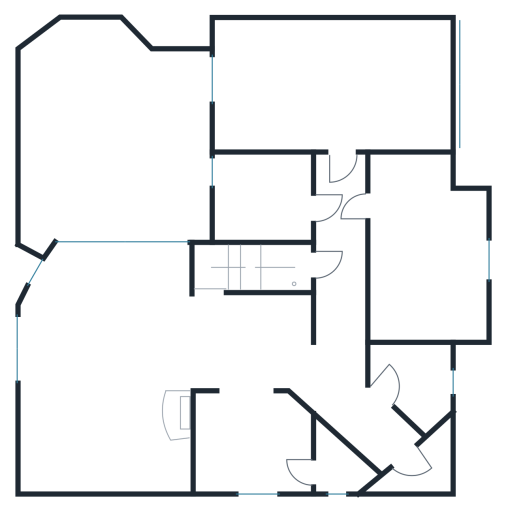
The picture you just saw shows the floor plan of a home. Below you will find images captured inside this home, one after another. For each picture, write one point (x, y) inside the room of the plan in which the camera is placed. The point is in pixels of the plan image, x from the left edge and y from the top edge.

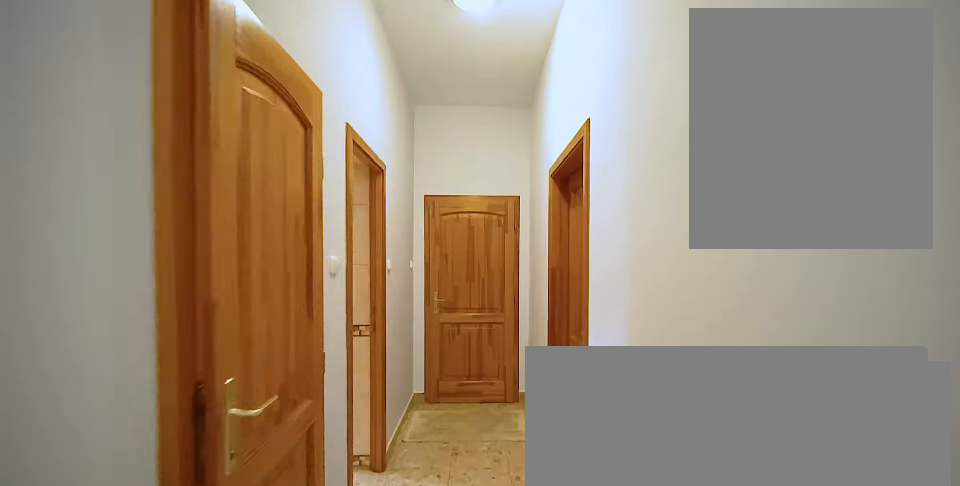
(341, 265)
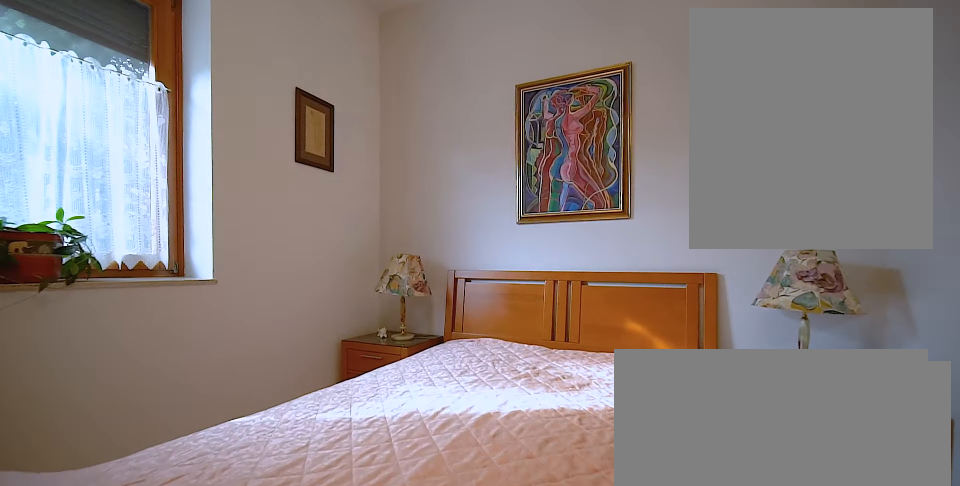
(429, 254)
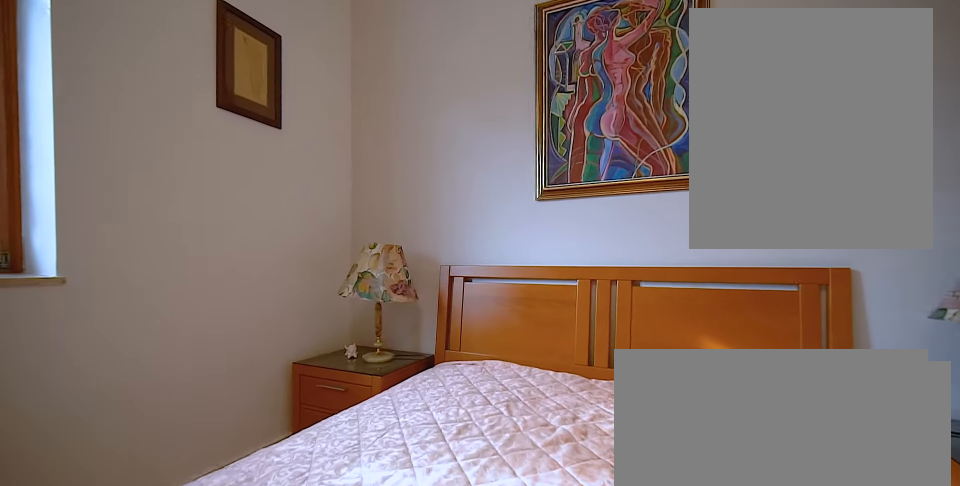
(429, 254)
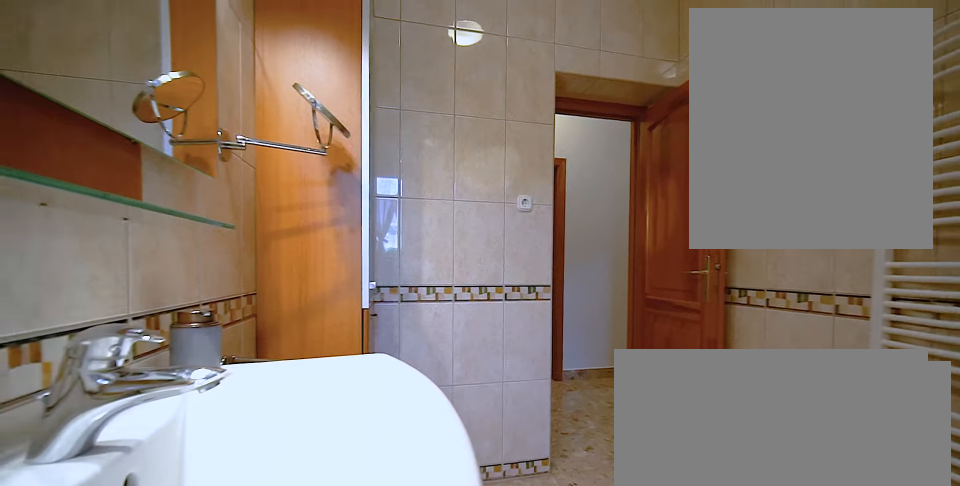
(263, 197)
